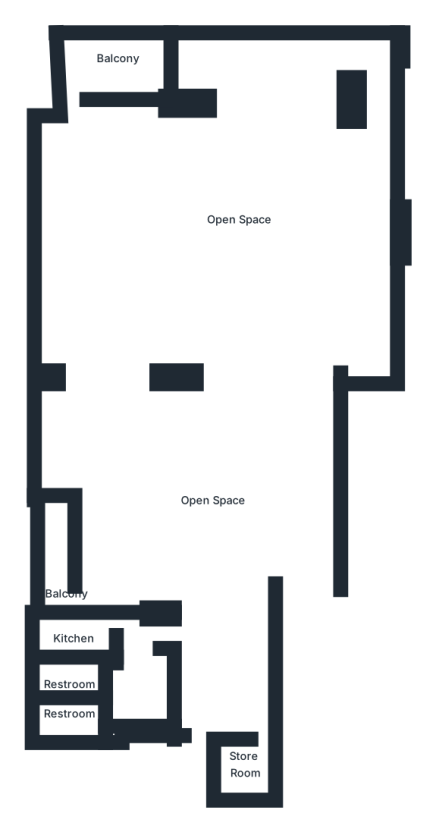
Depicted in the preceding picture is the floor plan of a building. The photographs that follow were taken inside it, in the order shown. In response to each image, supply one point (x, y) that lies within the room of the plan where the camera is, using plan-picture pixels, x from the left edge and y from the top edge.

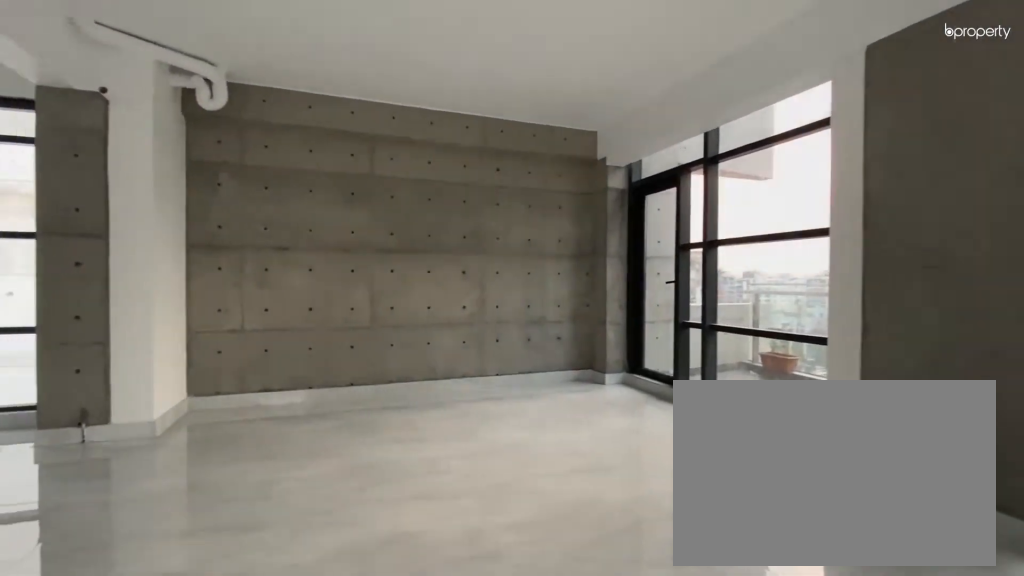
(251, 343)
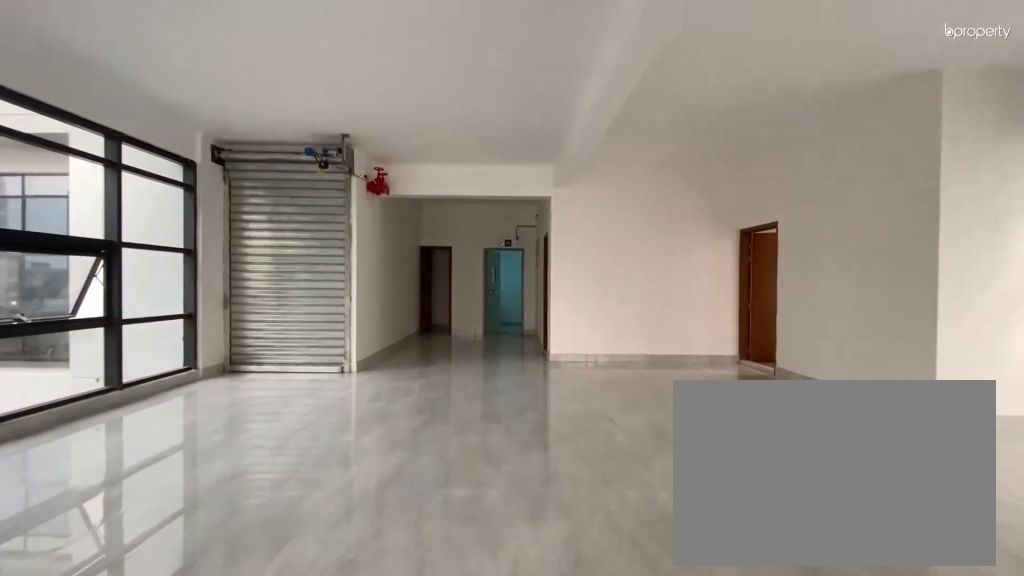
(194, 470)
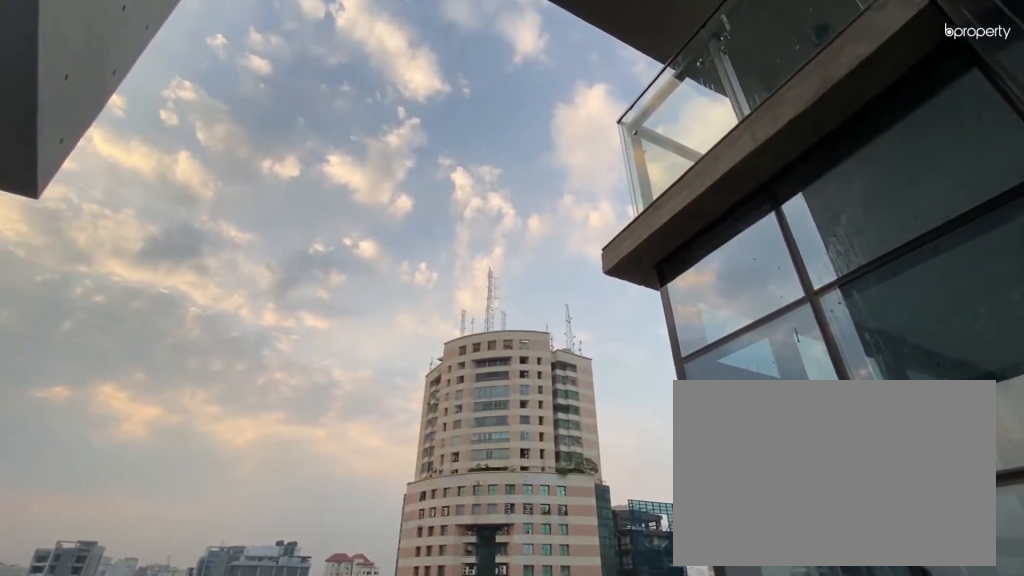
(103, 66)
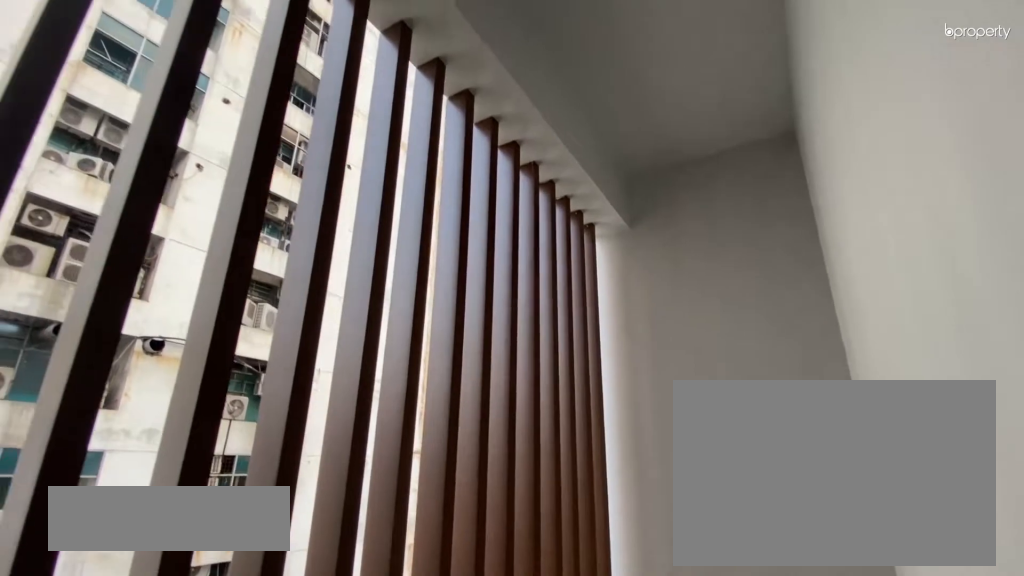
(56, 569)
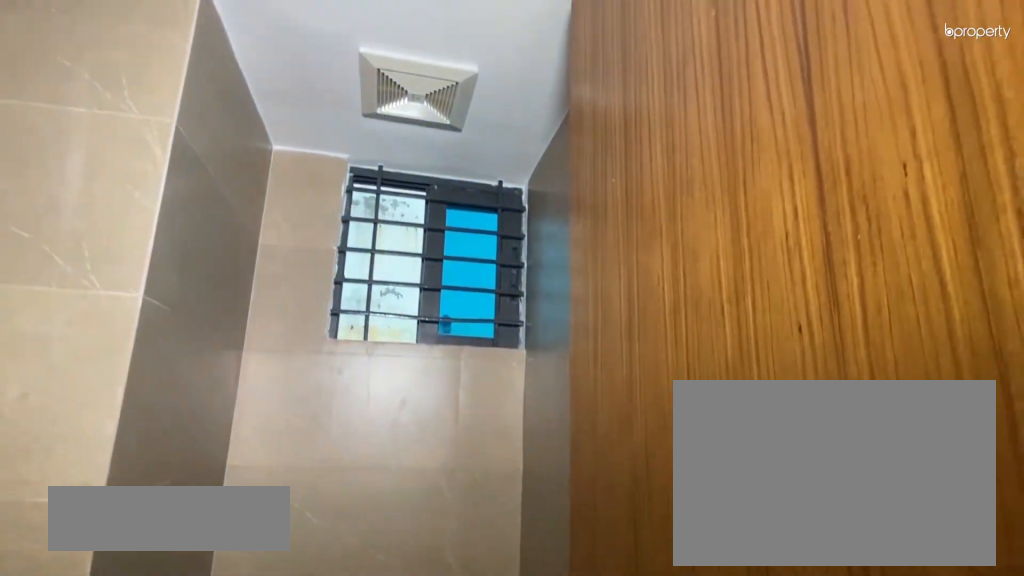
(68, 718)
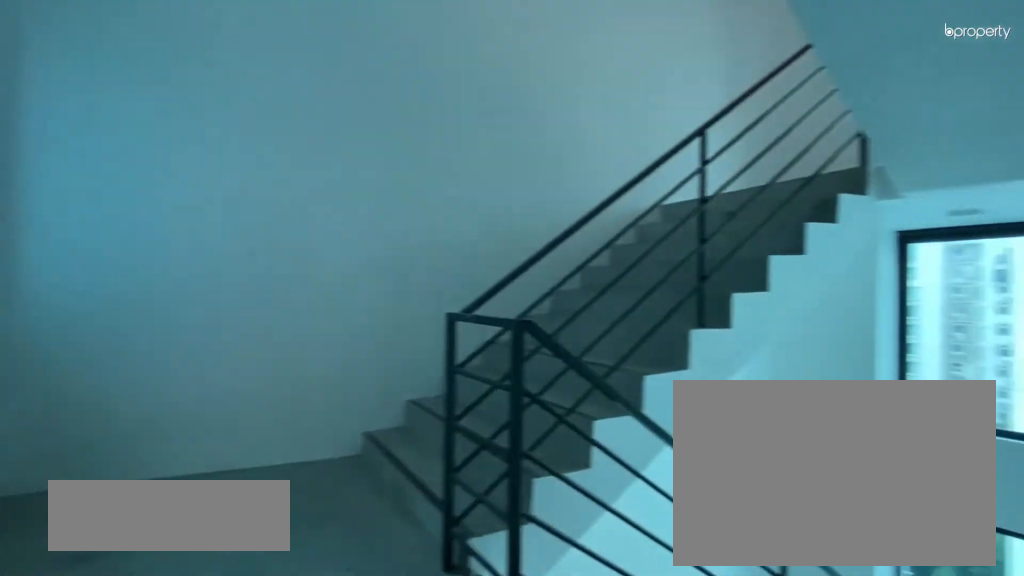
(194, 731)
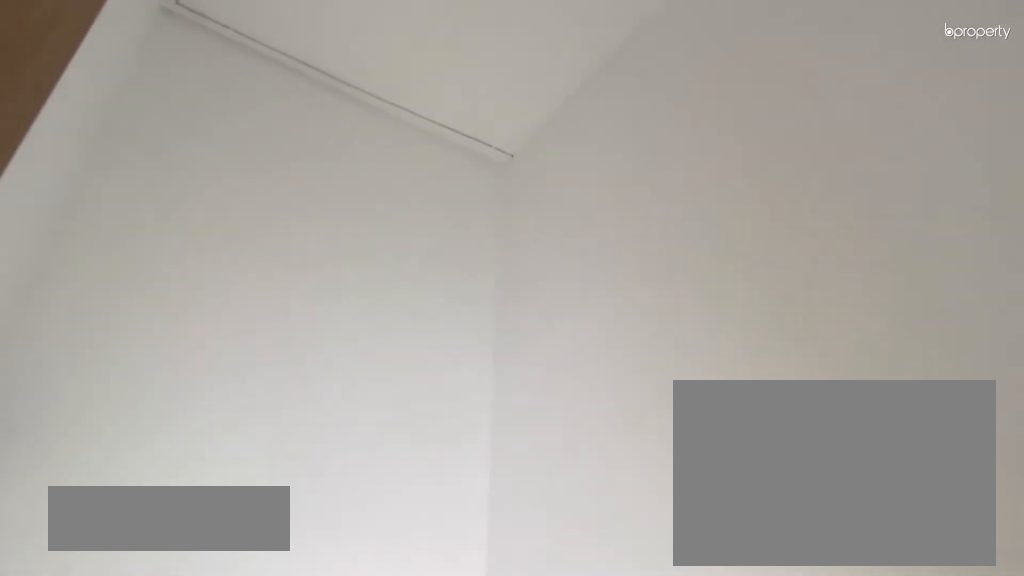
(248, 763)
